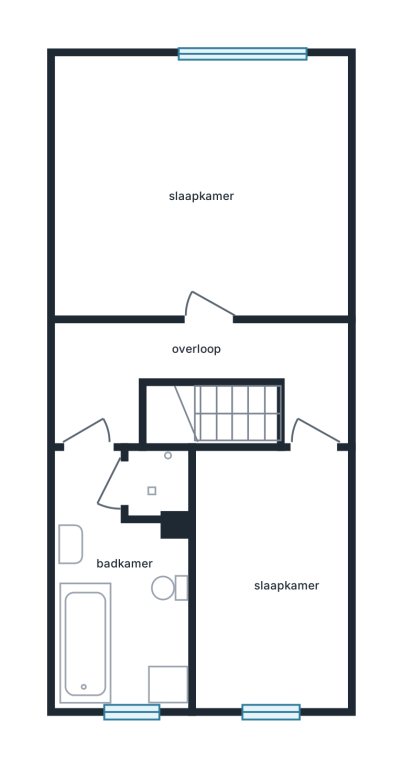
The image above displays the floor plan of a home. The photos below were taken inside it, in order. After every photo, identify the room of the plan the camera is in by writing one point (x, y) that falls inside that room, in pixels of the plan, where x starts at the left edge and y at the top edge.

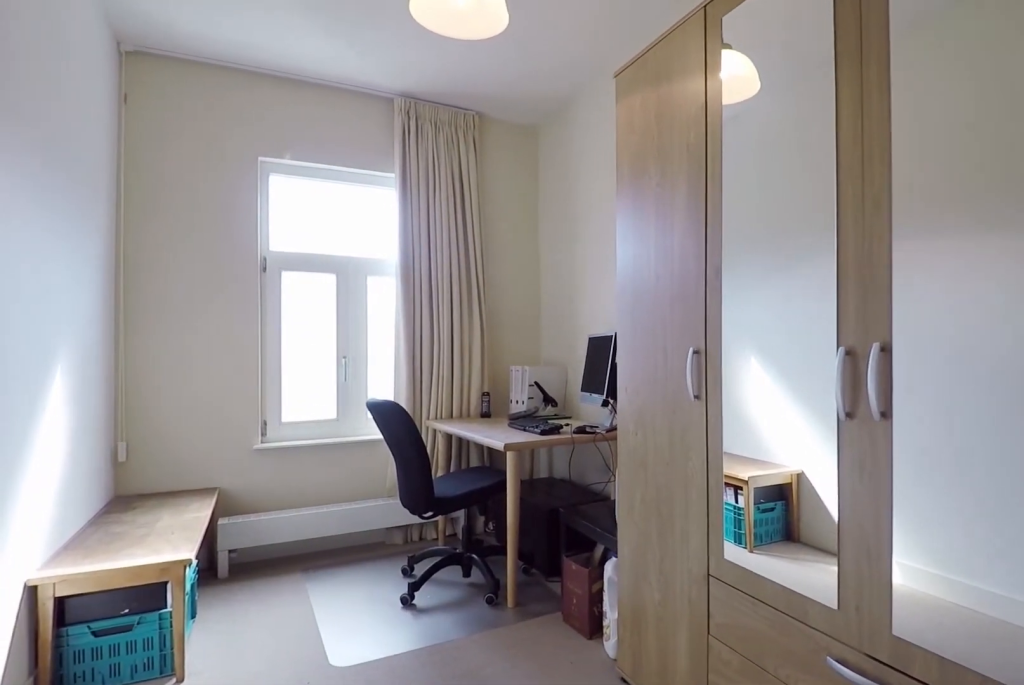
(270, 576)
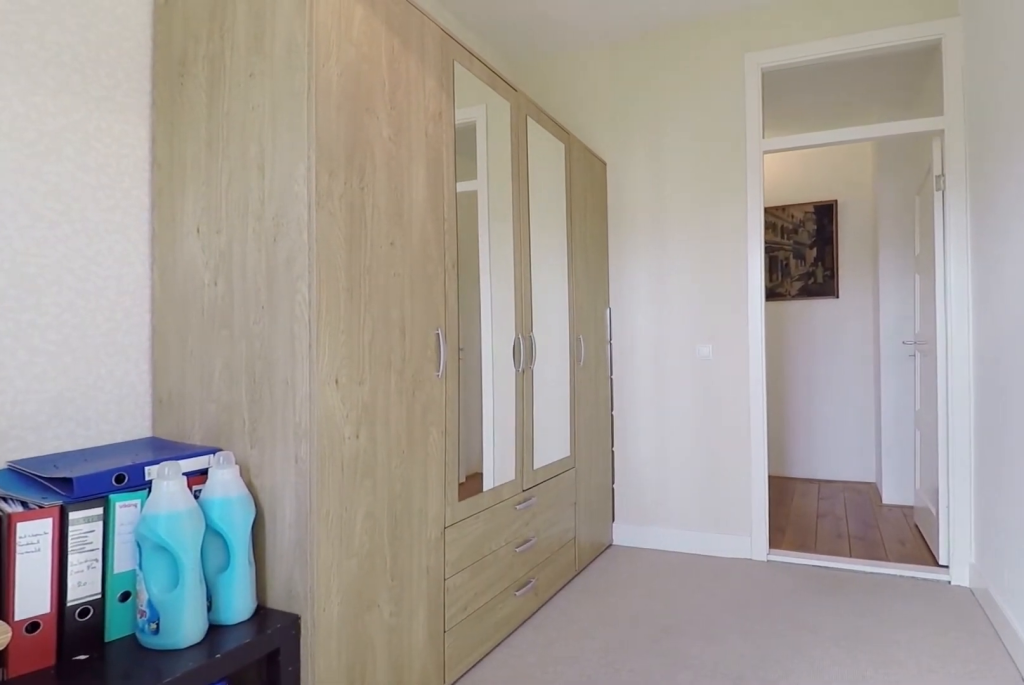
(270, 576)
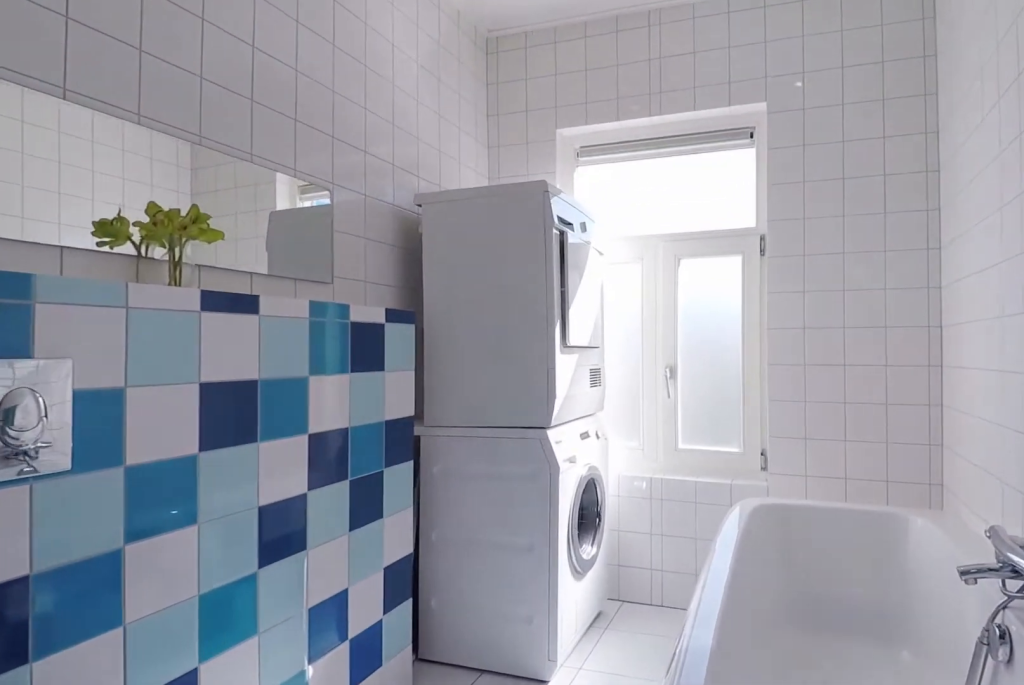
(103, 635)
